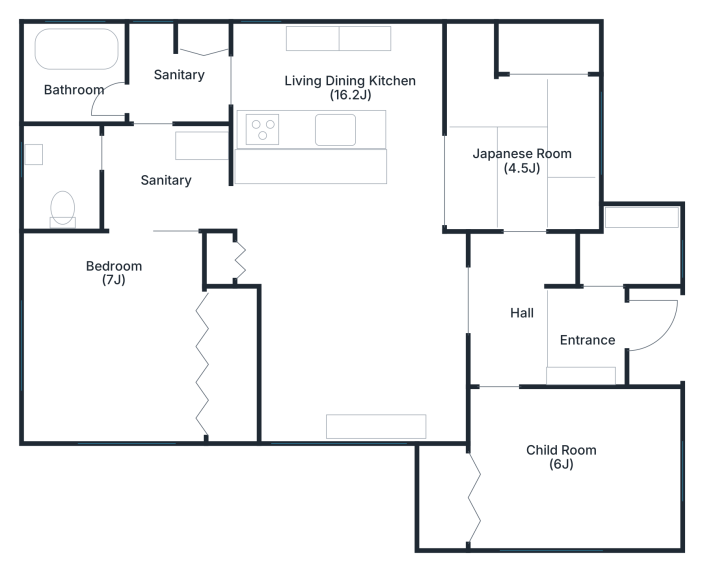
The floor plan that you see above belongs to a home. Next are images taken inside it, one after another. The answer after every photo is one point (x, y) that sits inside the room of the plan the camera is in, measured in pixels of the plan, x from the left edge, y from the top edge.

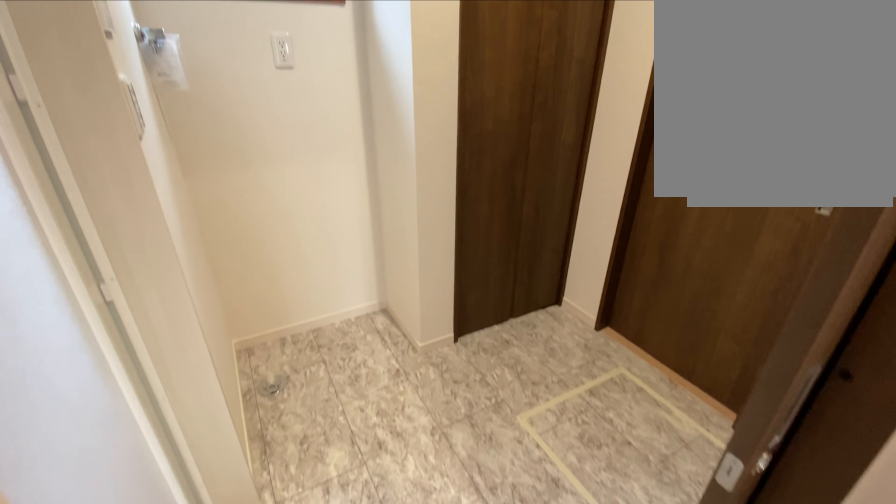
(175, 86)
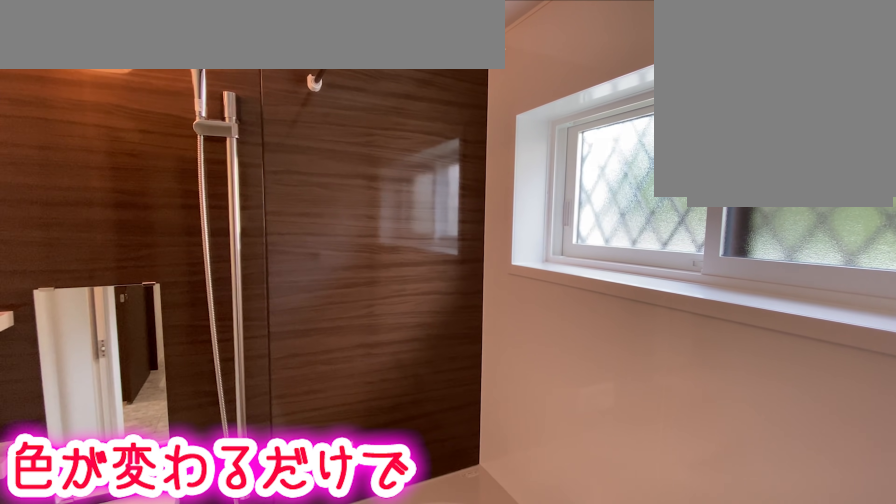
(76, 82)
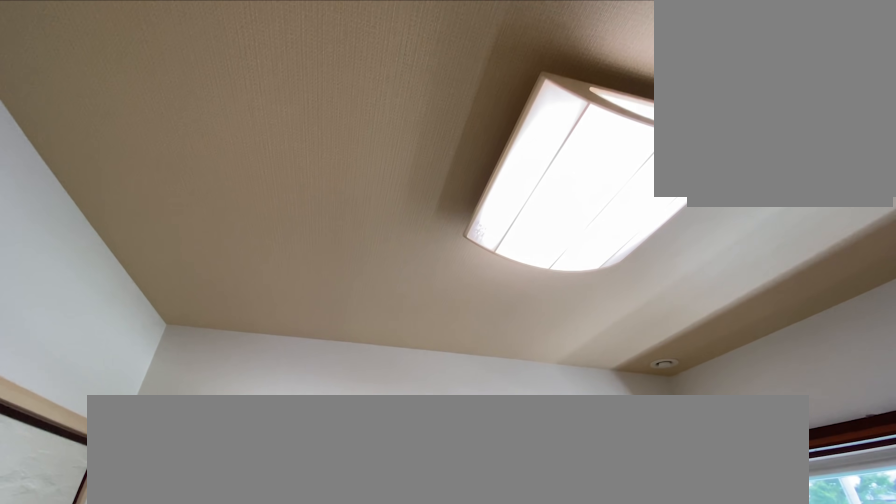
(521, 117)
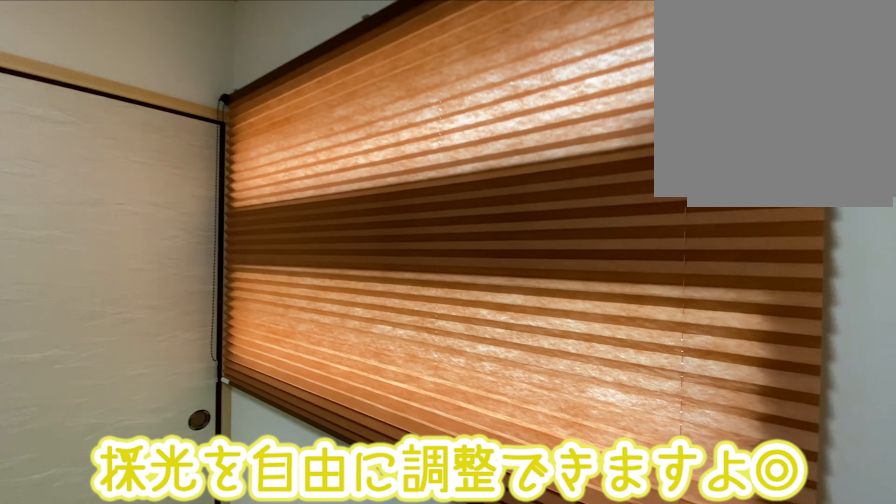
(521, 117)
